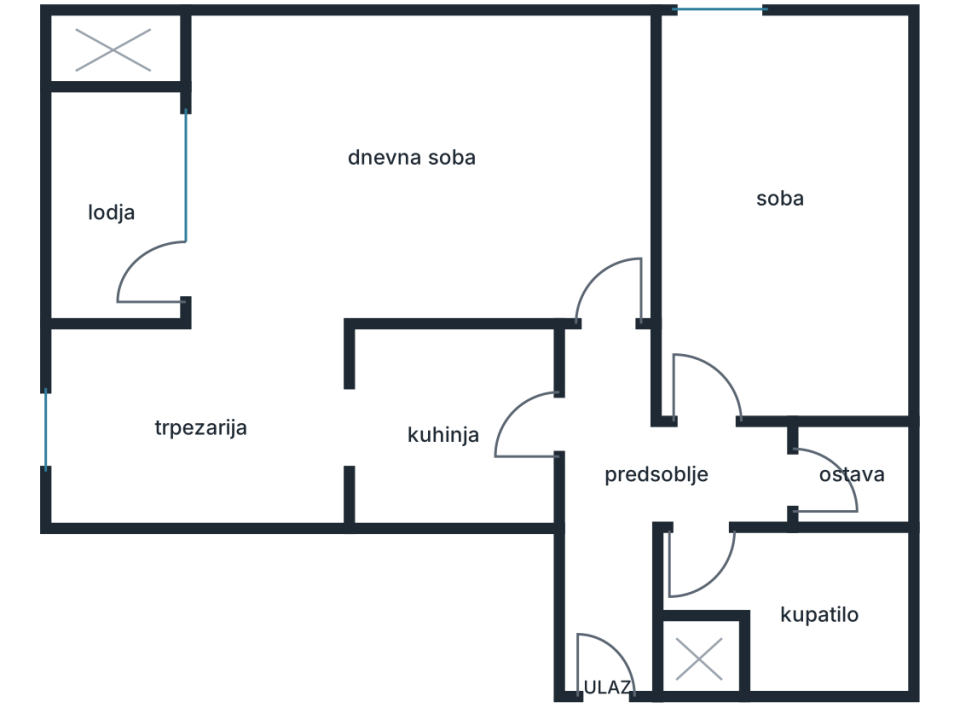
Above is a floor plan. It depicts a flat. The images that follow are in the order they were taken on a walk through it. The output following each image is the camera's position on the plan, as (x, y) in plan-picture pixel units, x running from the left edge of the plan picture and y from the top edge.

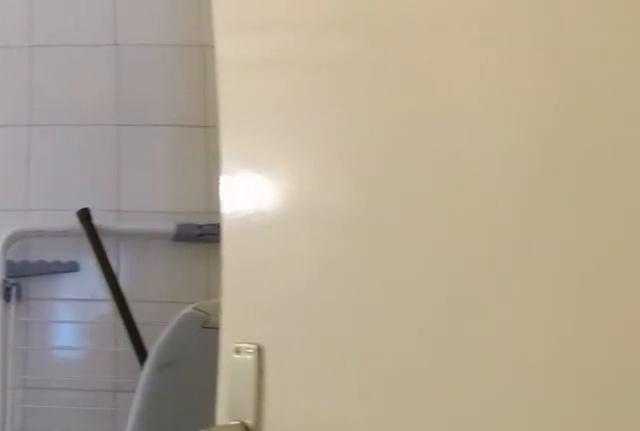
(724, 513)
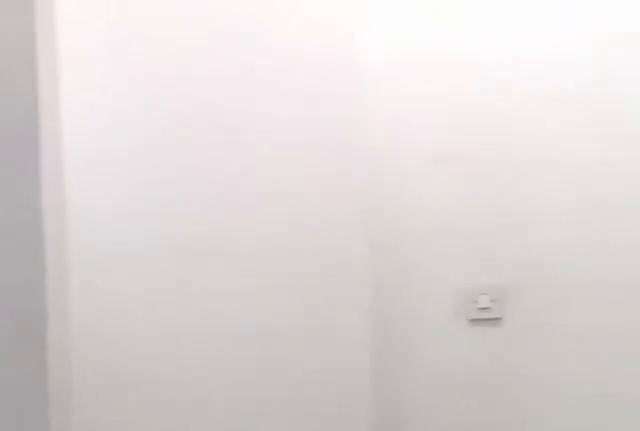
(737, 465)
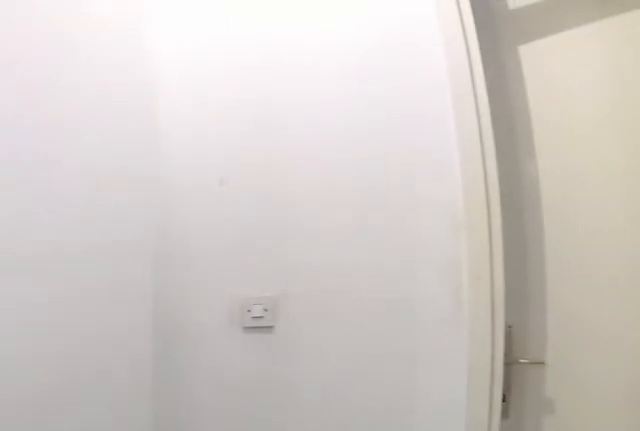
(742, 471)
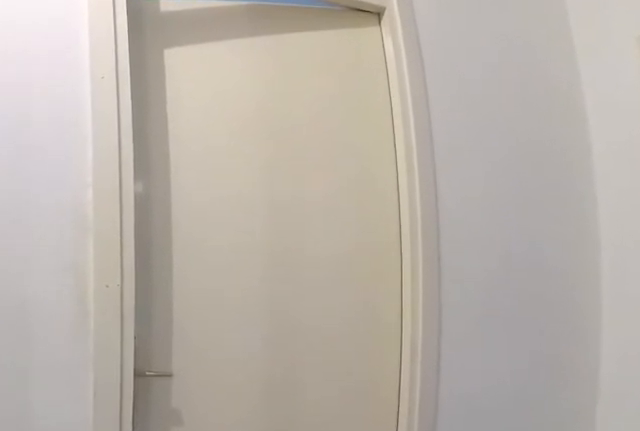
(695, 489)
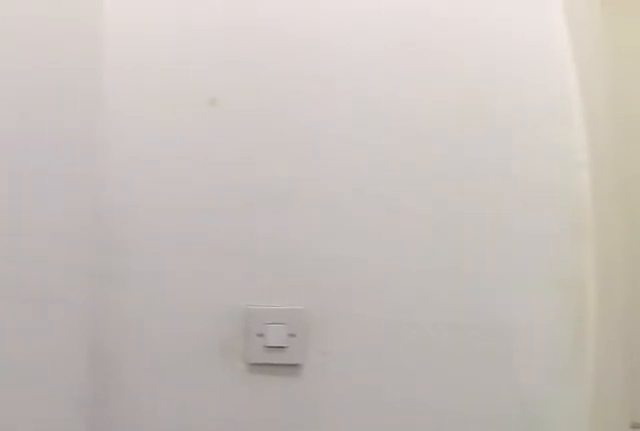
(623, 478)
